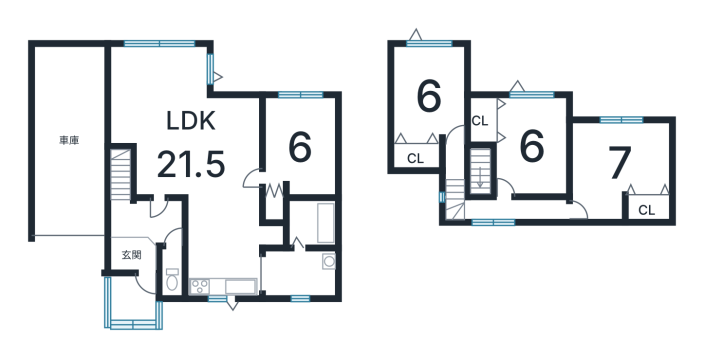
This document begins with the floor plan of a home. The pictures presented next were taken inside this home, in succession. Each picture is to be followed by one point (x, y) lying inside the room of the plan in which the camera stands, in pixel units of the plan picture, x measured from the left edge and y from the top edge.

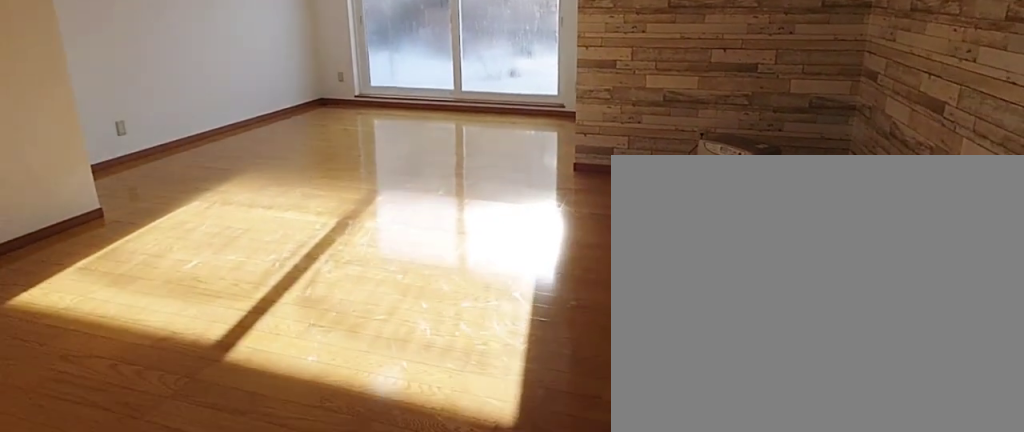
(198, 142)
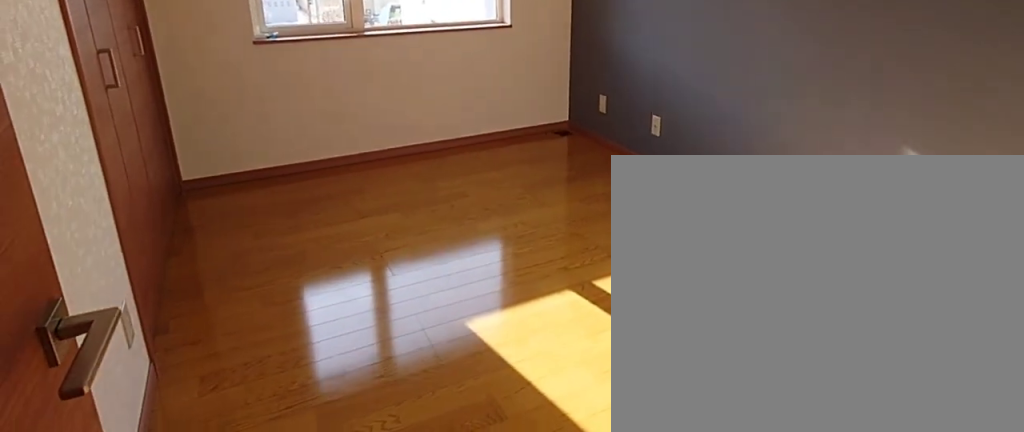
(534, 143)
